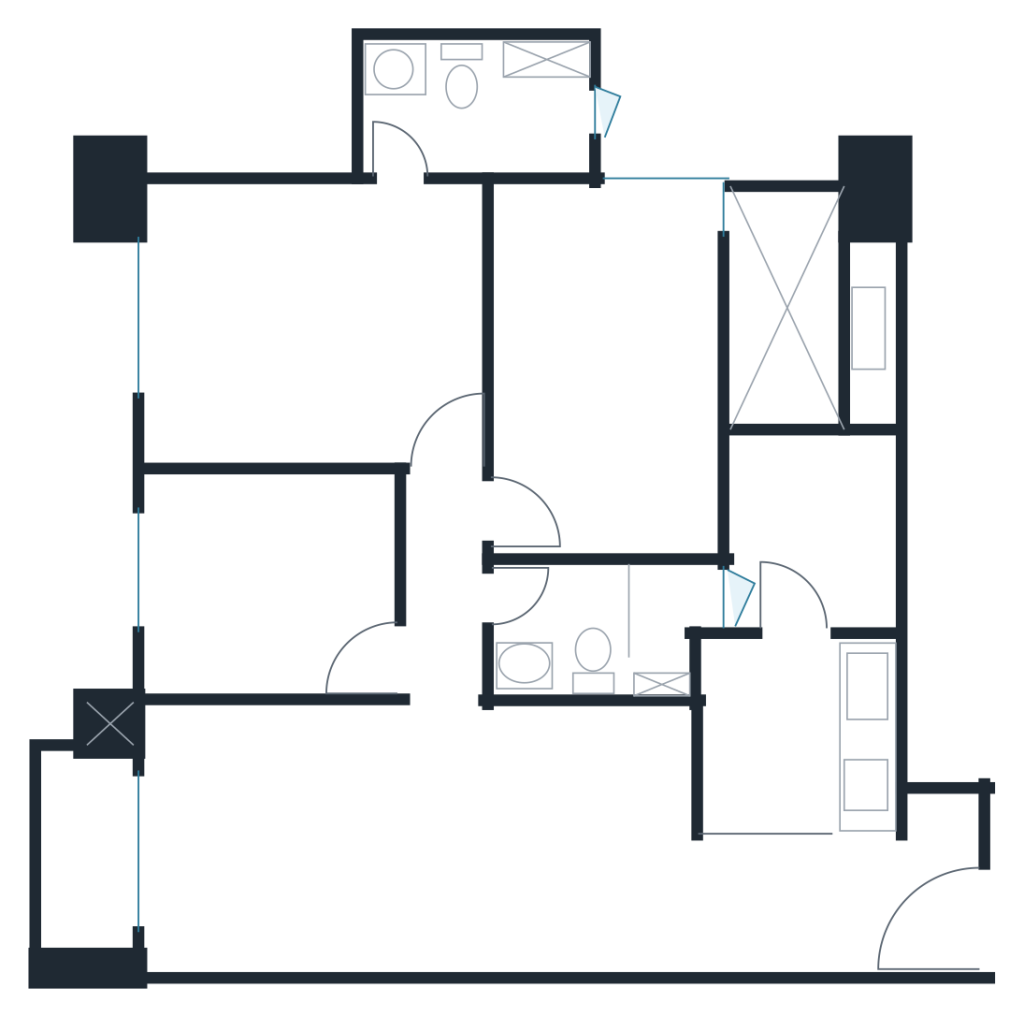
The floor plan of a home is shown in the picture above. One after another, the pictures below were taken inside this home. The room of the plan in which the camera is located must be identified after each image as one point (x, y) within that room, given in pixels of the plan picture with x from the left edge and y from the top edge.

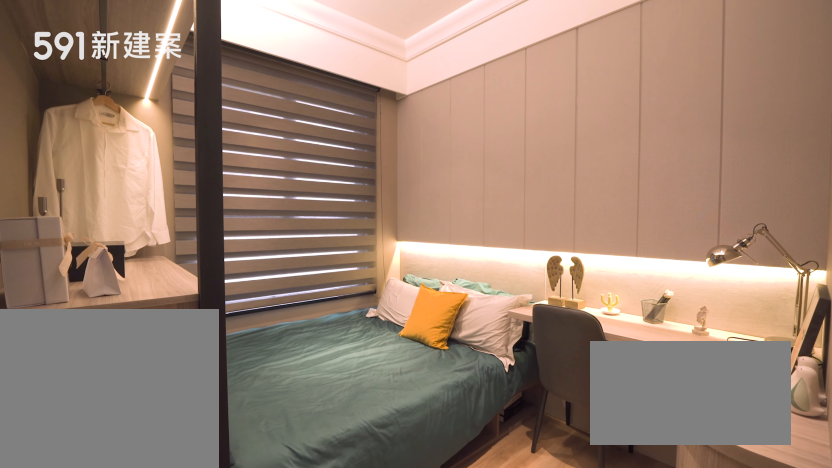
(262, 578)
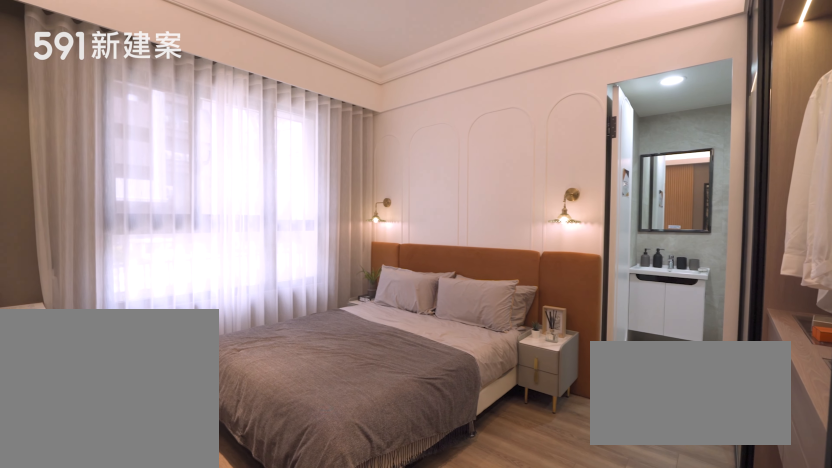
(309, 320)
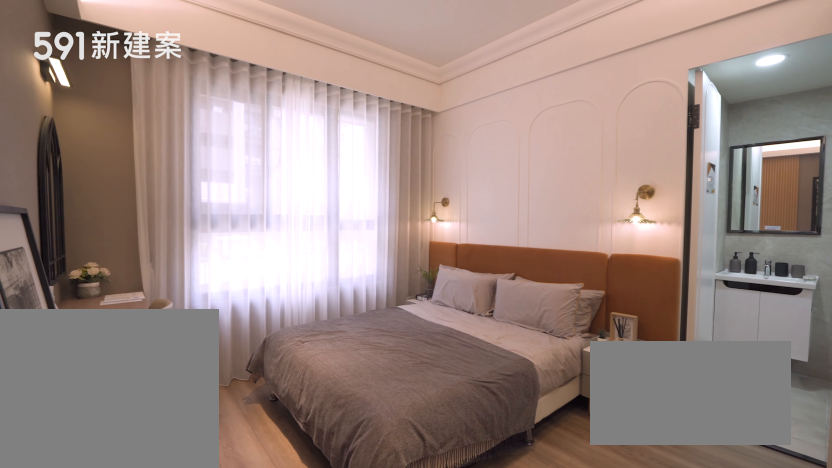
(309, 320)
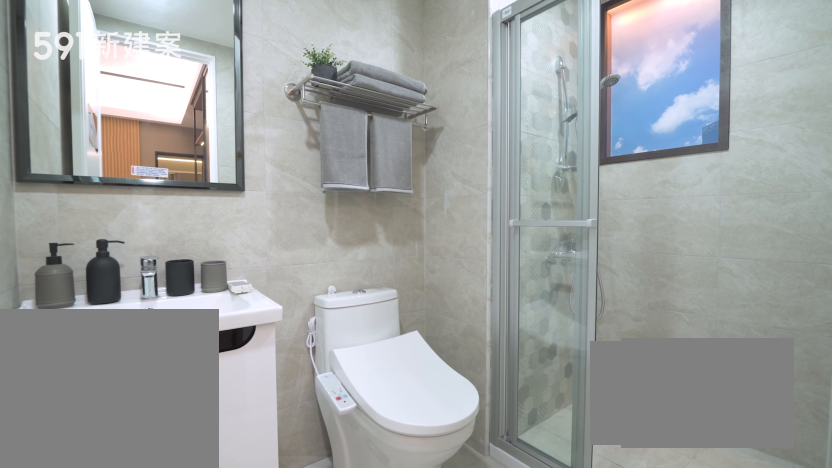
(471, 112)
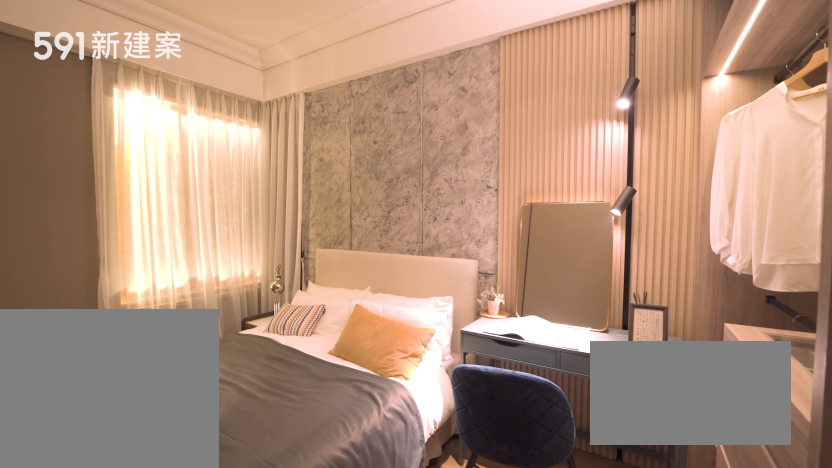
(606, 365)
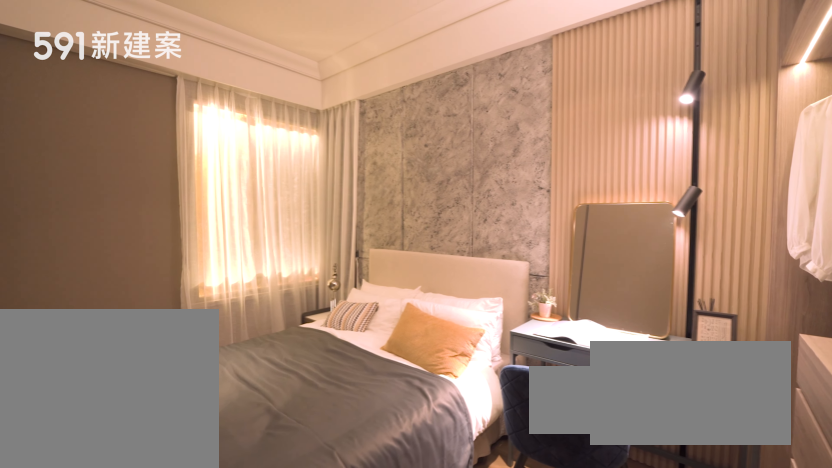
(606, 365)
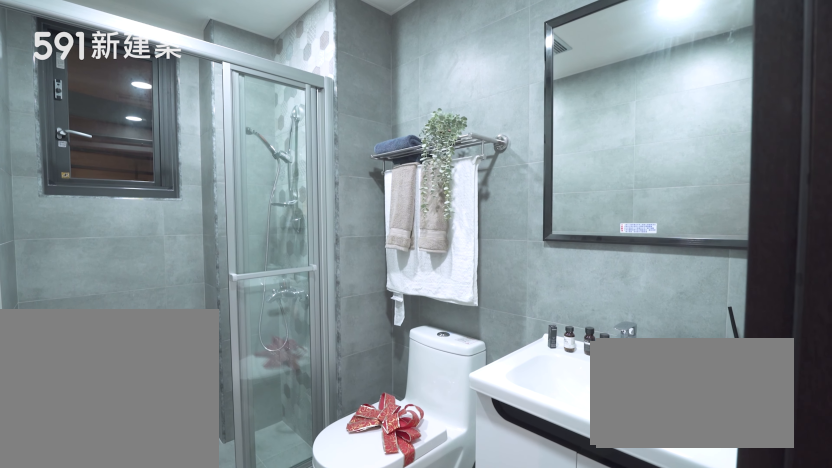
(599, 625)
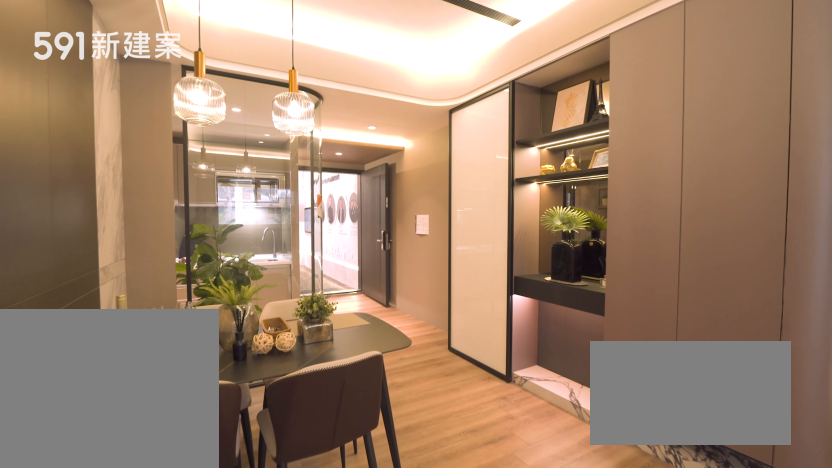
(592, 838)
